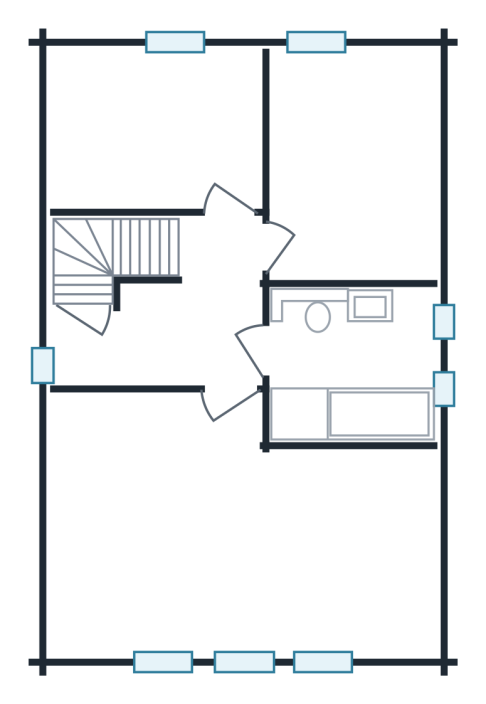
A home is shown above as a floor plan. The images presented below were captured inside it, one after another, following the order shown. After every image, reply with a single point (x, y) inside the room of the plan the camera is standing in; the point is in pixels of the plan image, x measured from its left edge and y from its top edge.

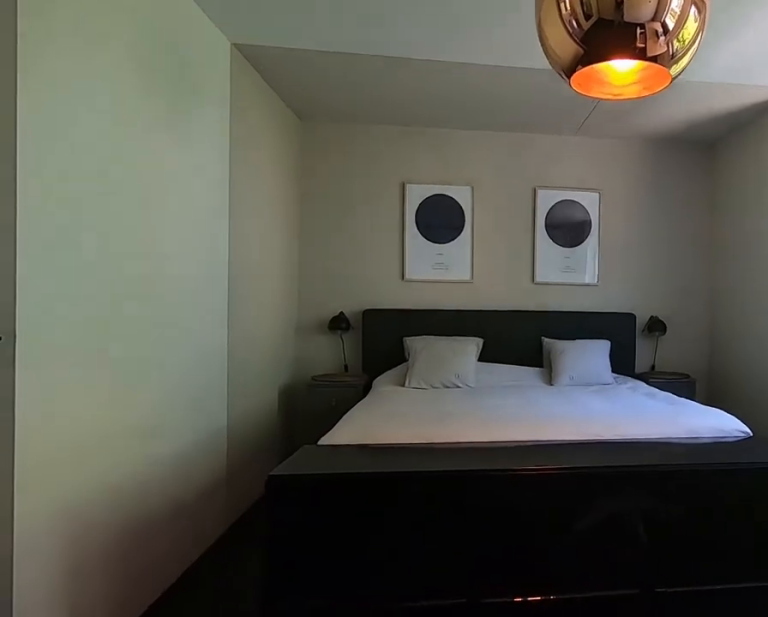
(231, 534)
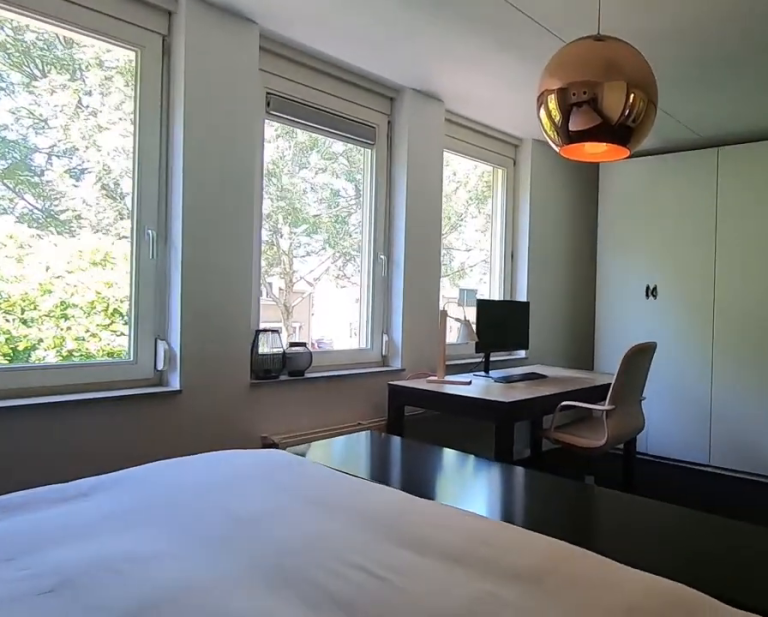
(231, 534)
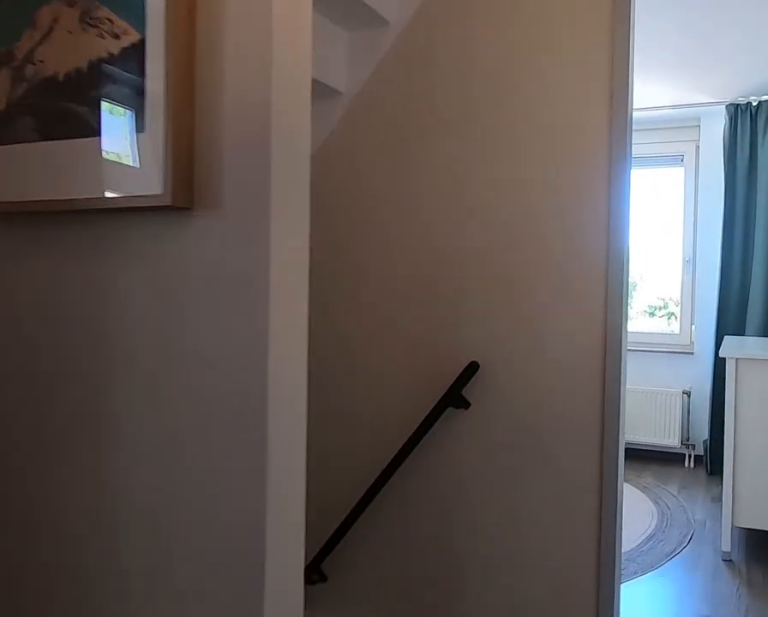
(175, 318)
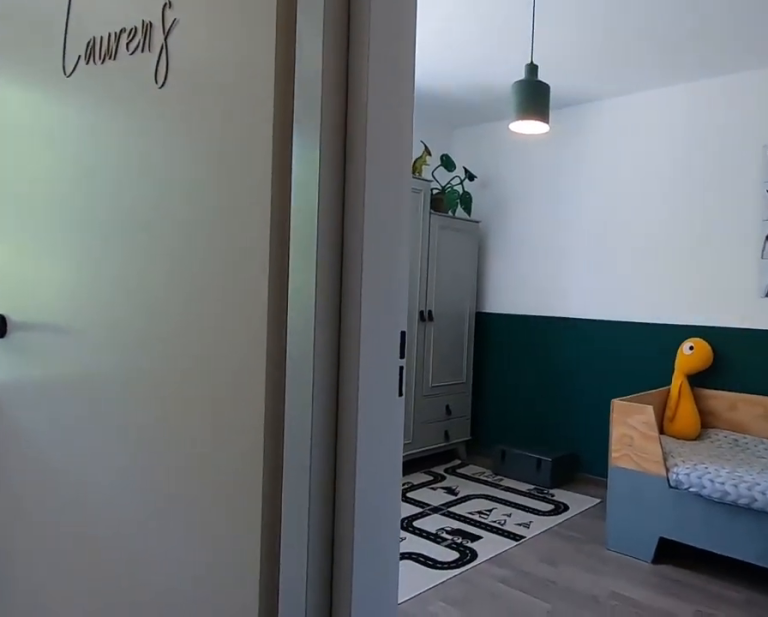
(175, 318)
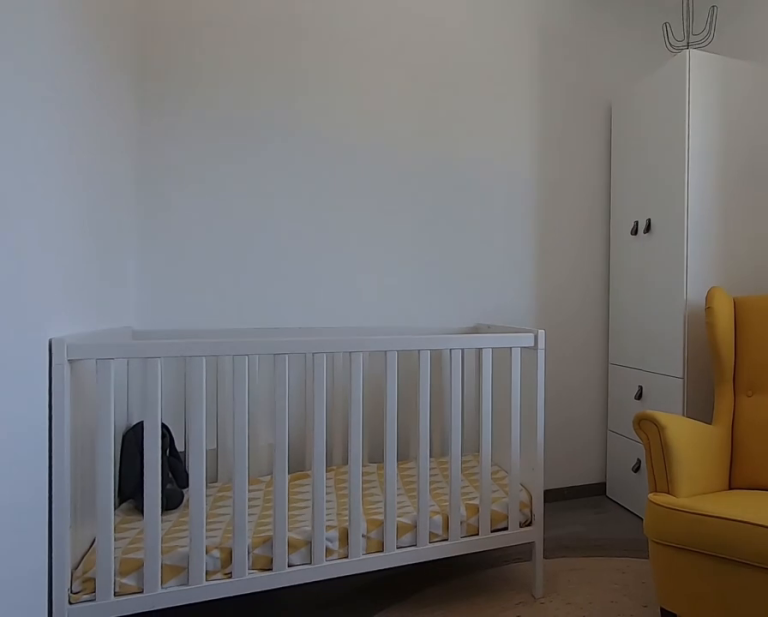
(157, 131)
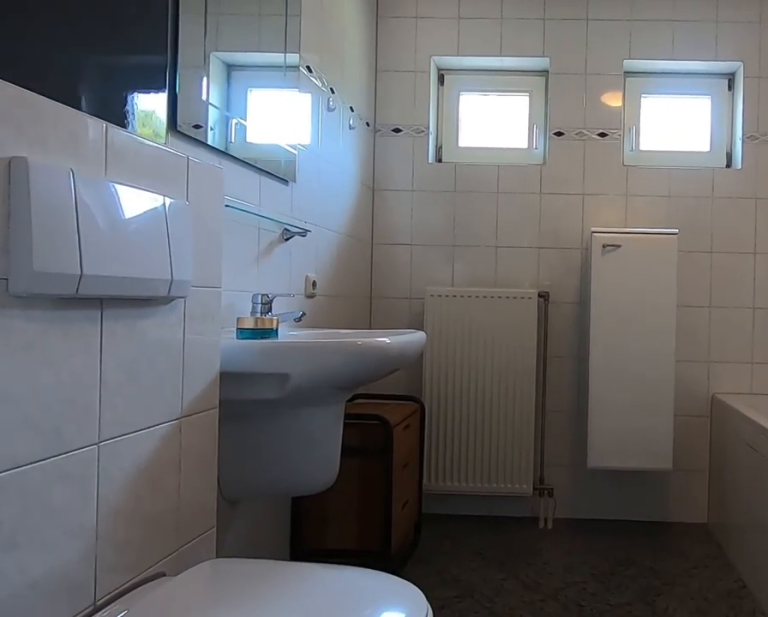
(350, 363)
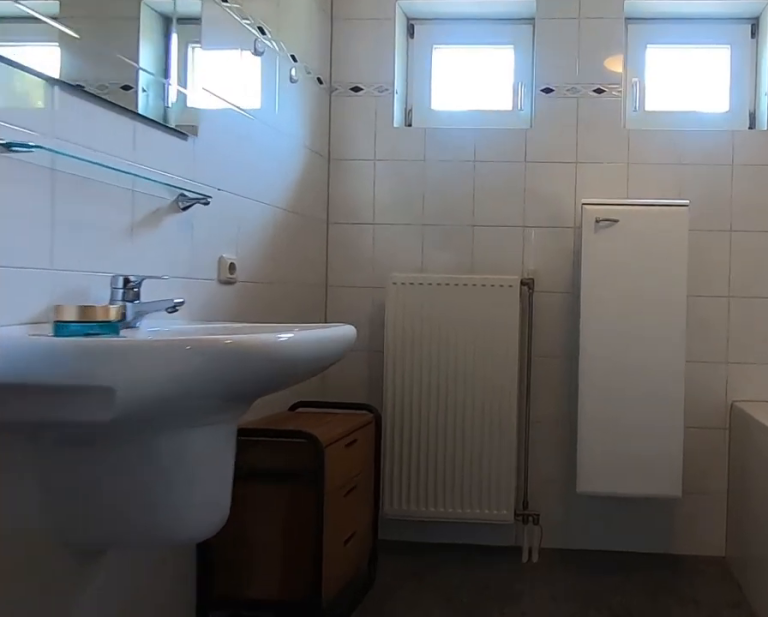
(350, 363)
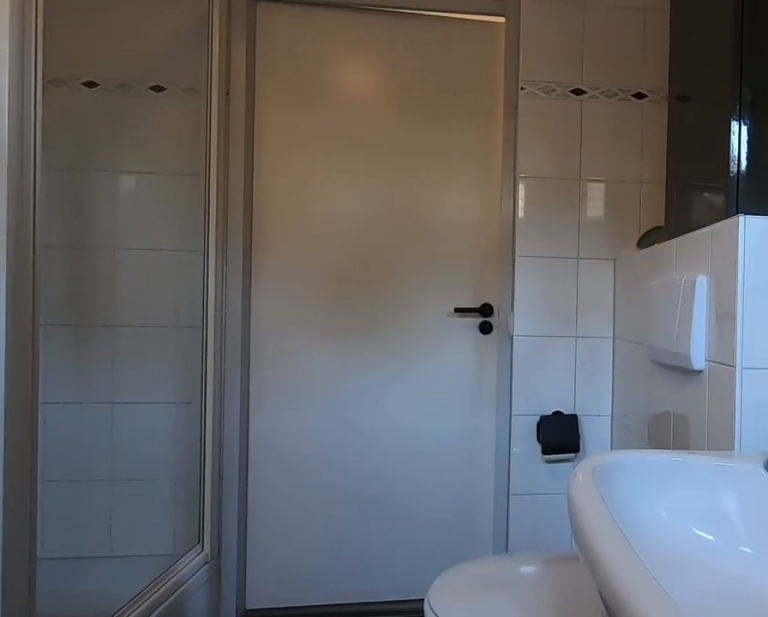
(350, 363)
